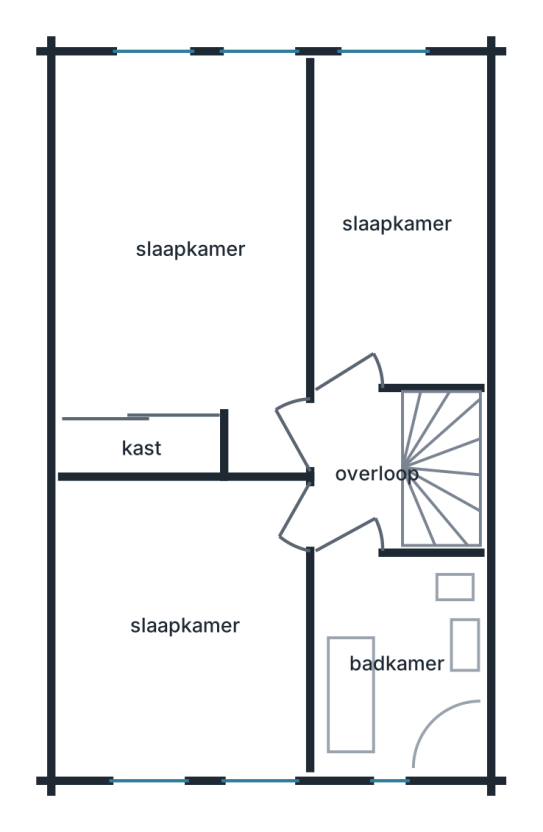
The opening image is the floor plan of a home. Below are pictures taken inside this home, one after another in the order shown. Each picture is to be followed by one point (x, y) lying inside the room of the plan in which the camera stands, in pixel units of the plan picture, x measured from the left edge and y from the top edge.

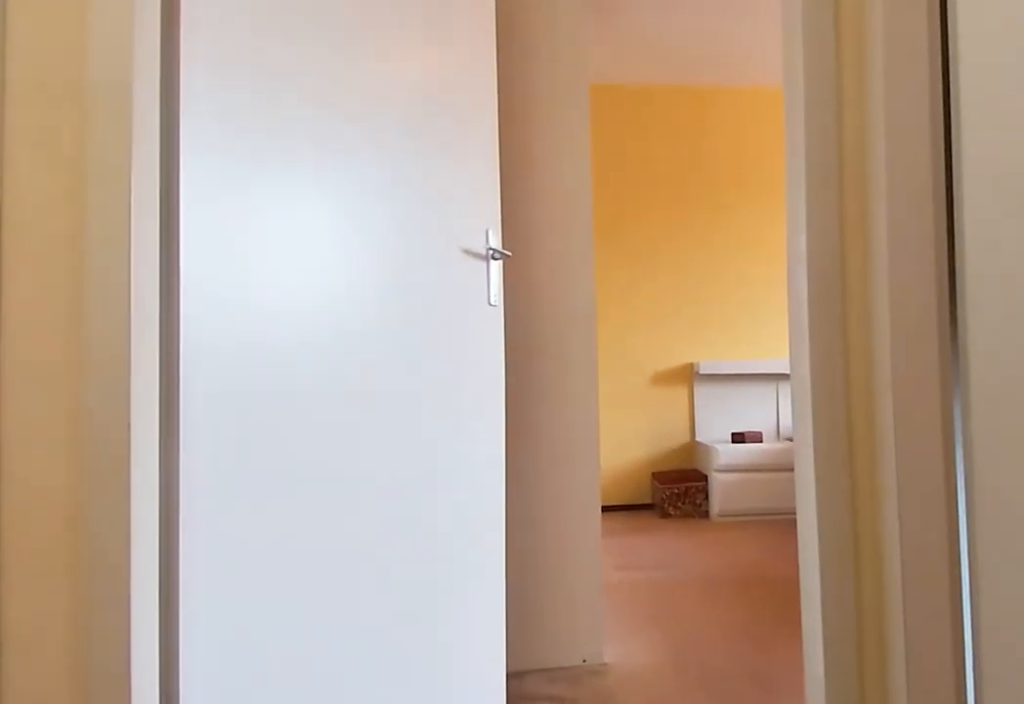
(361, 470)
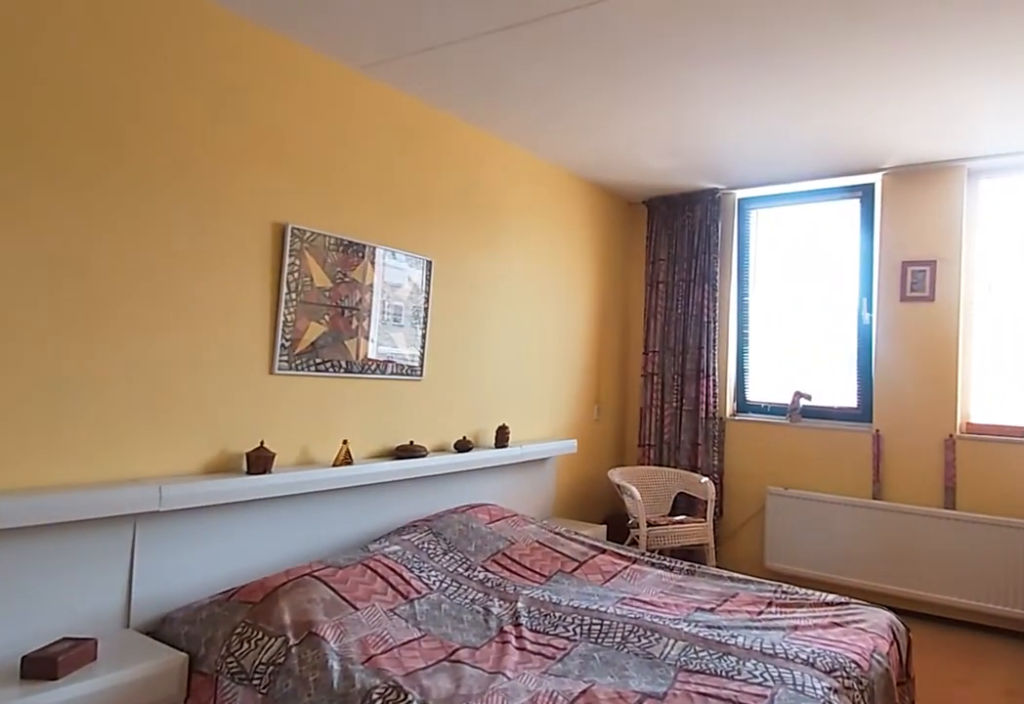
(150, 303)
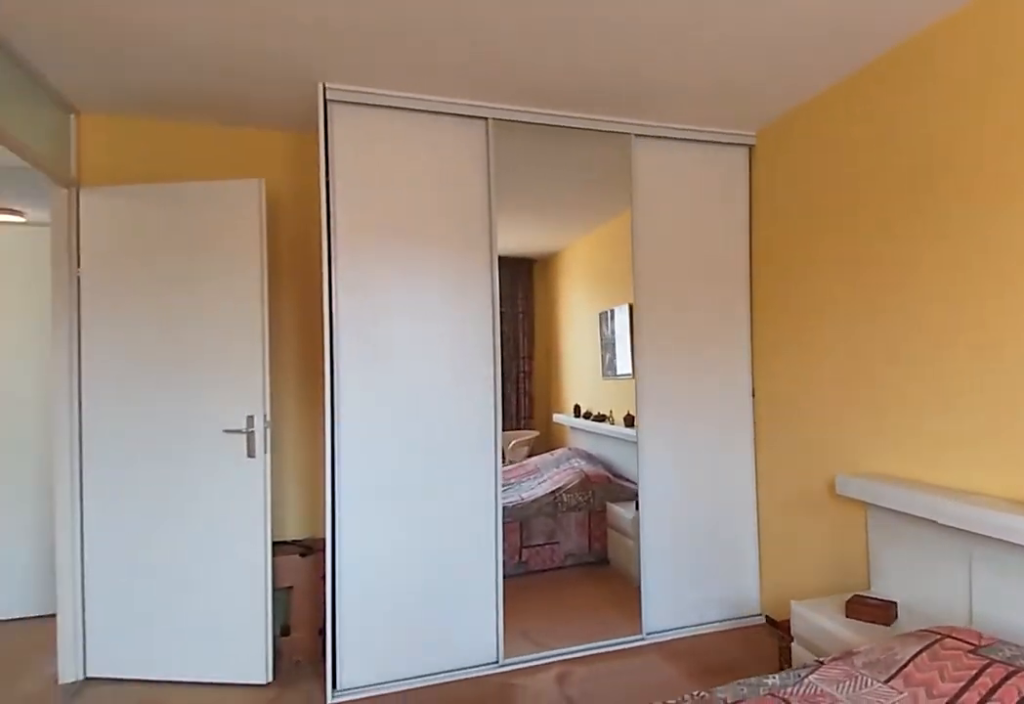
(150, 303)
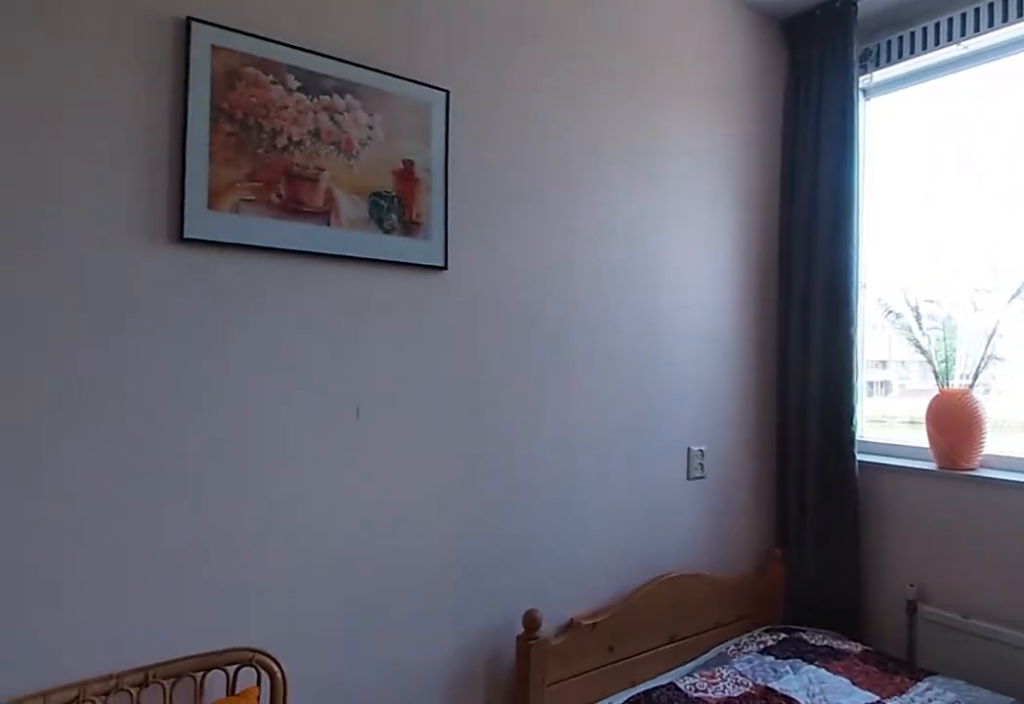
(185, 626)
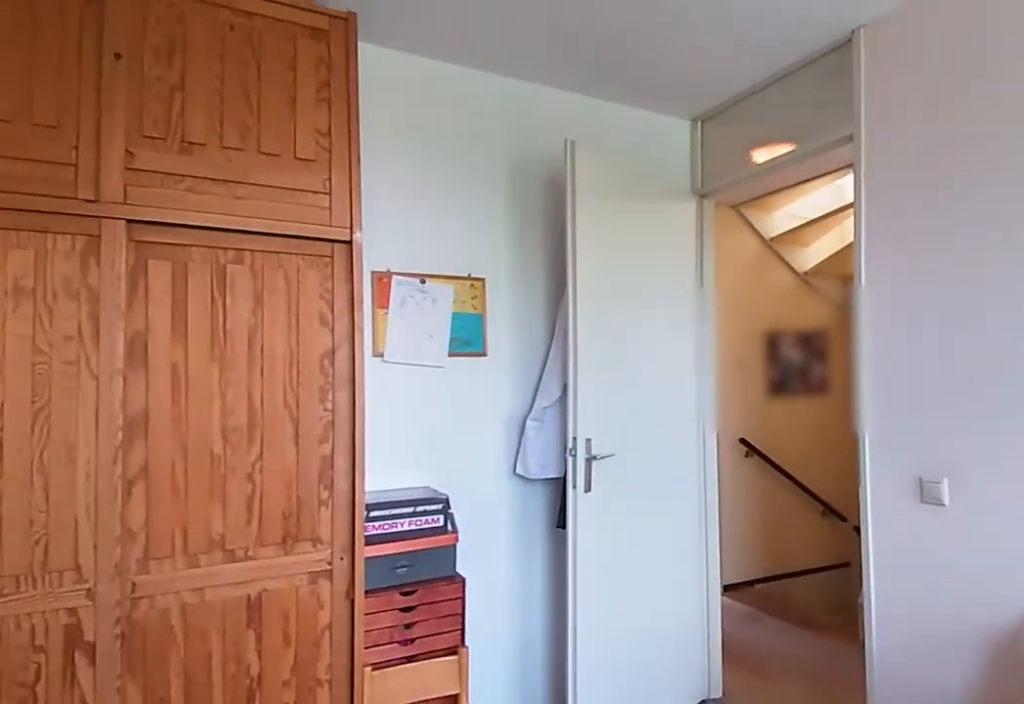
(185, 626)
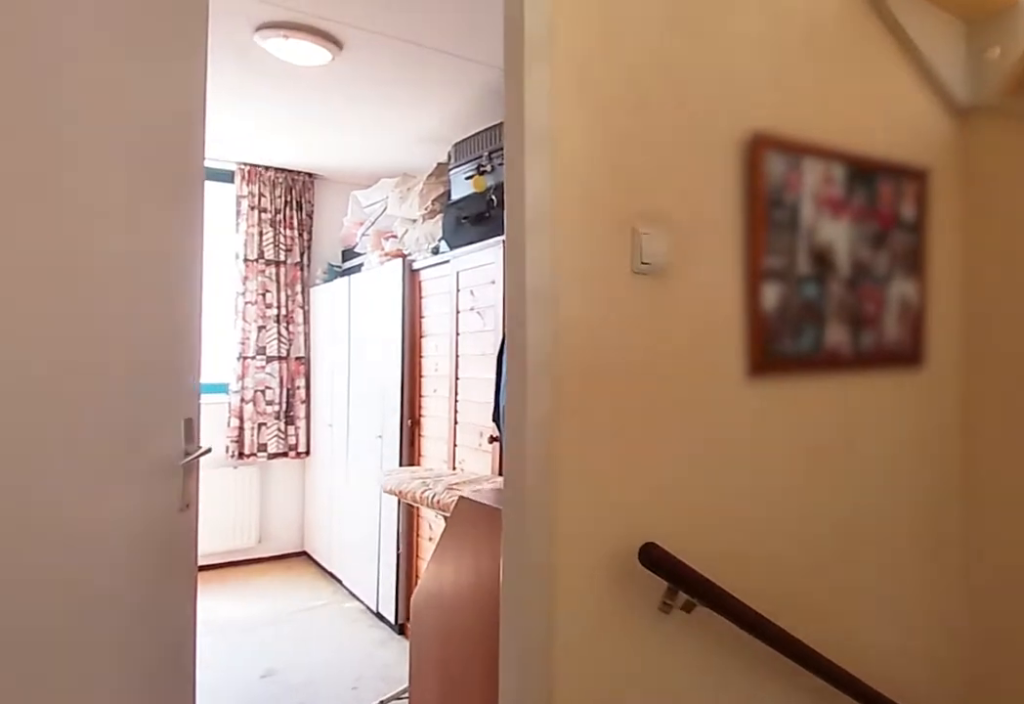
(361, 471)
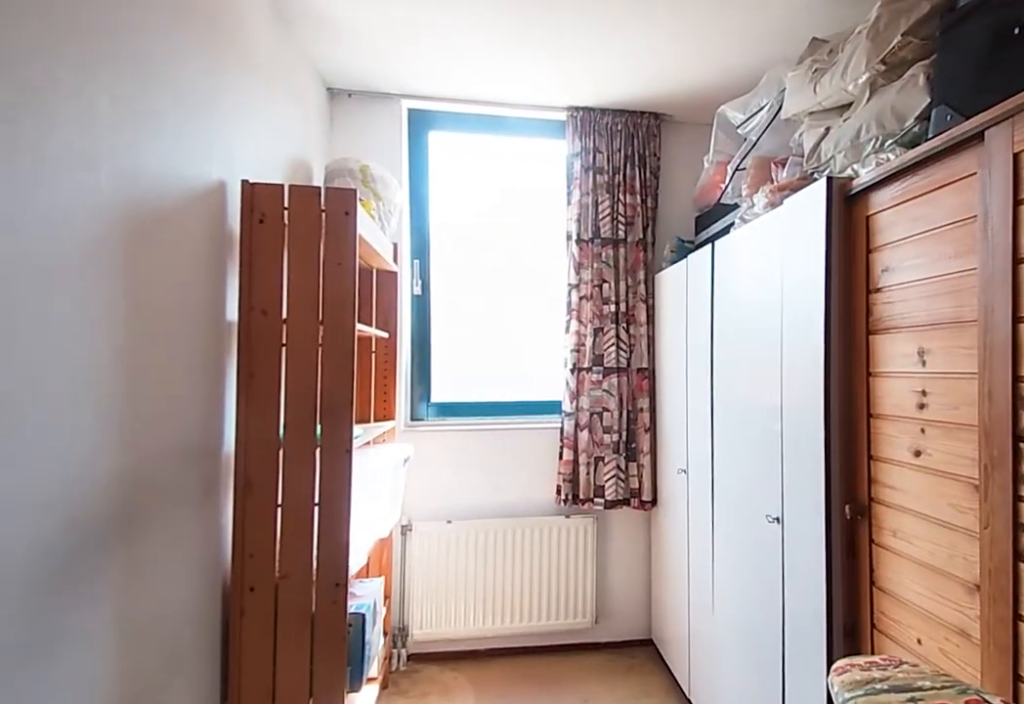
(396, 222)
